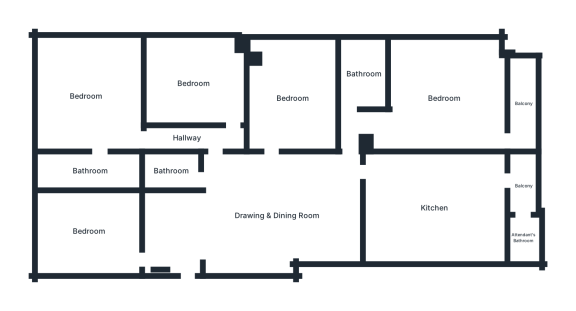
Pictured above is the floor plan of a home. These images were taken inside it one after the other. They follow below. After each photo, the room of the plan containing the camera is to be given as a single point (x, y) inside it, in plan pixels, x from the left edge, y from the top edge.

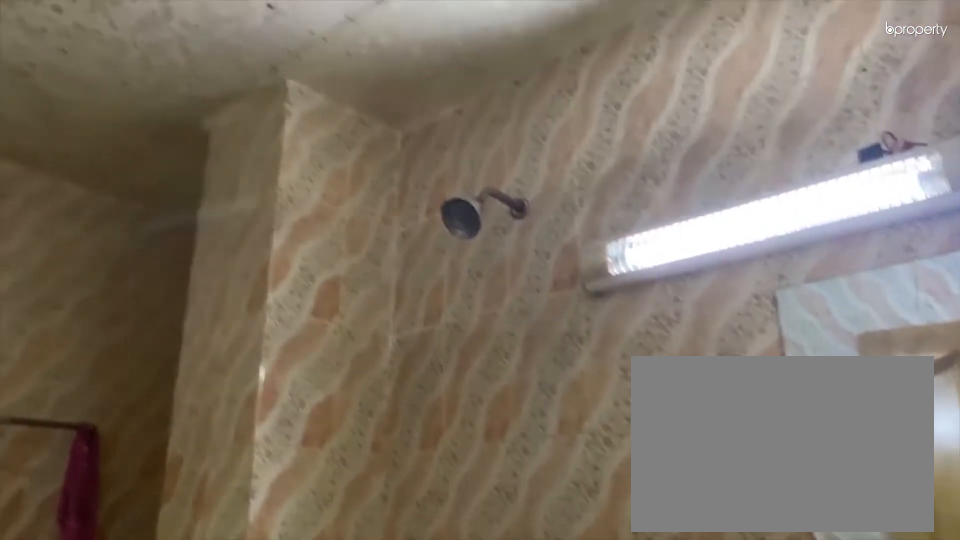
(173, 170)
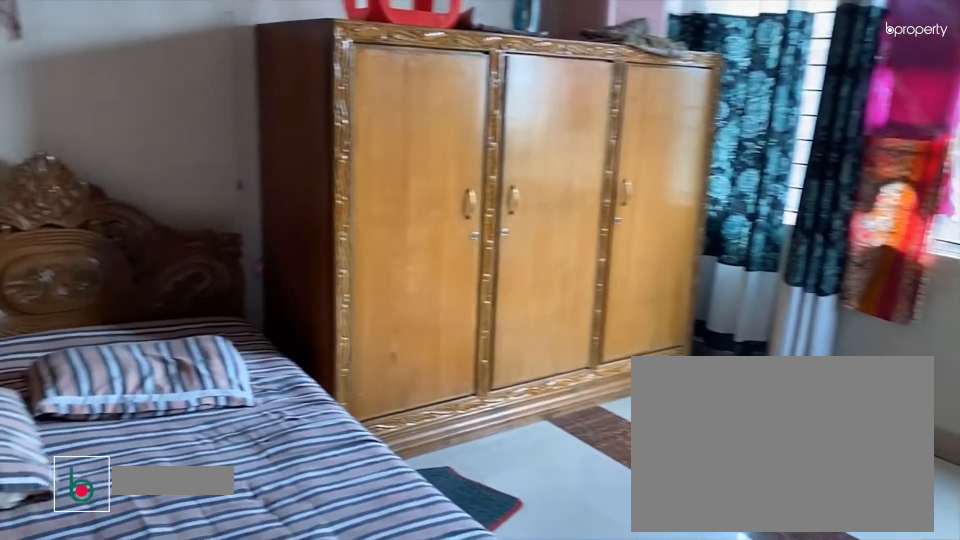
(194, 87)
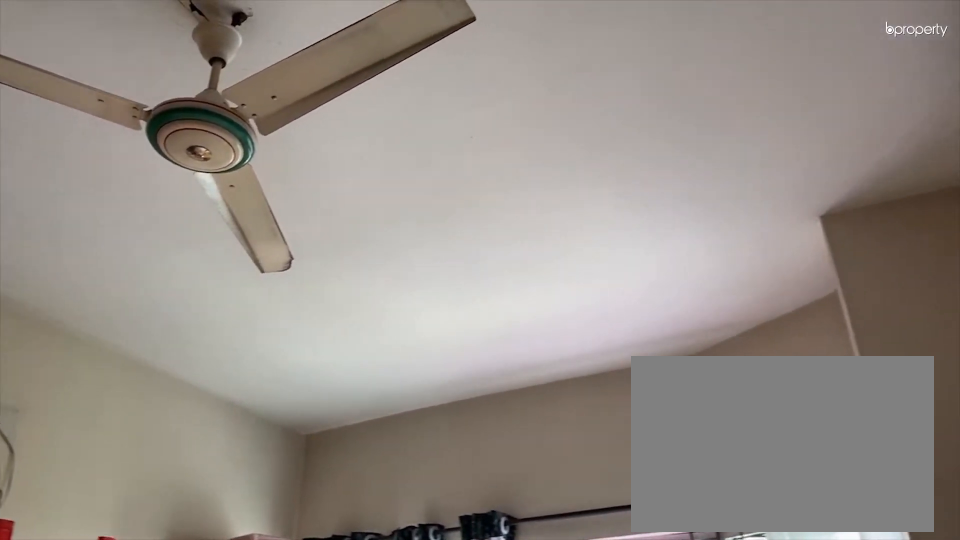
(193, 85)
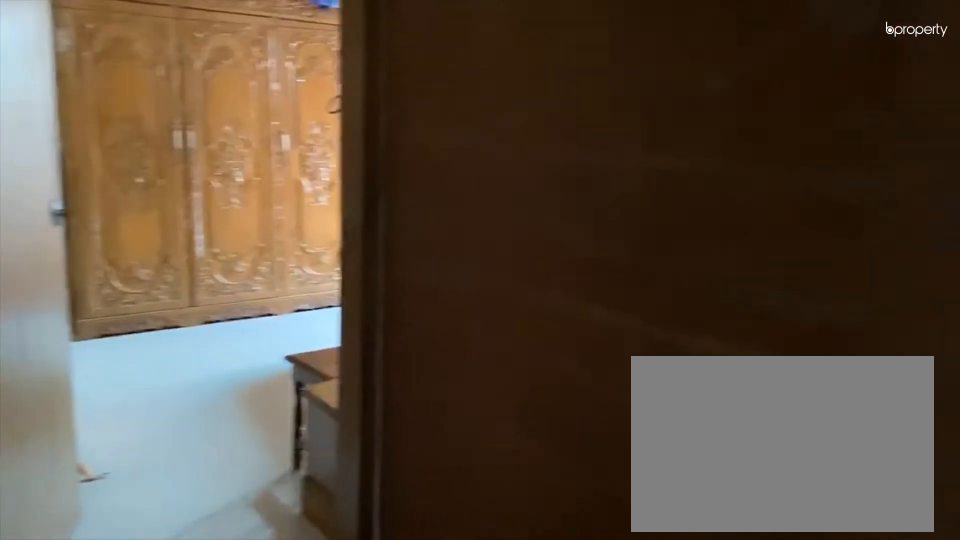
(169, 138)
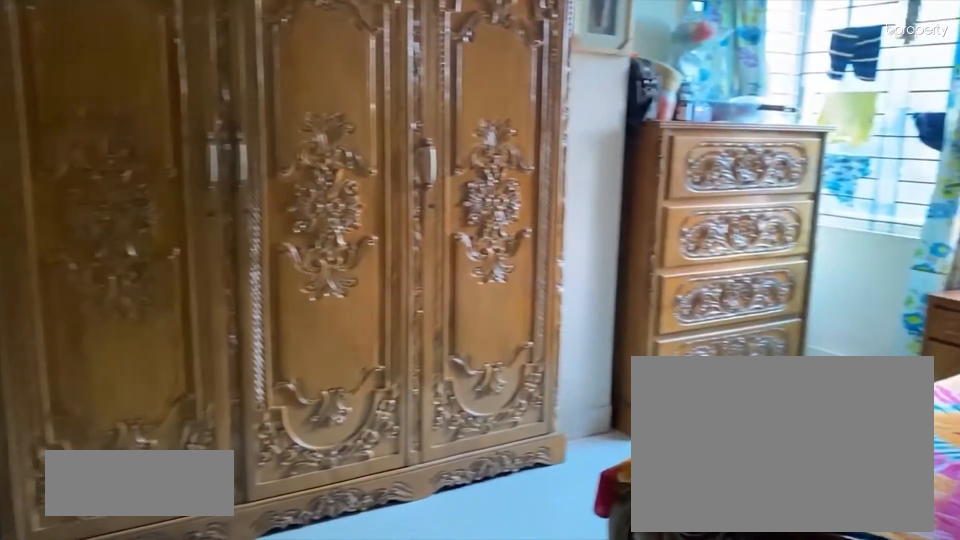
(85, 99)
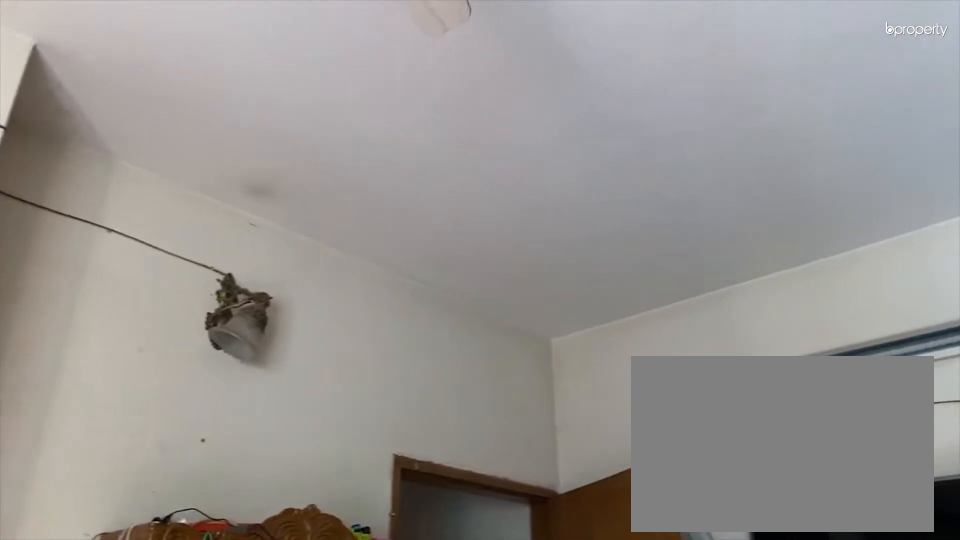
(85, 99)
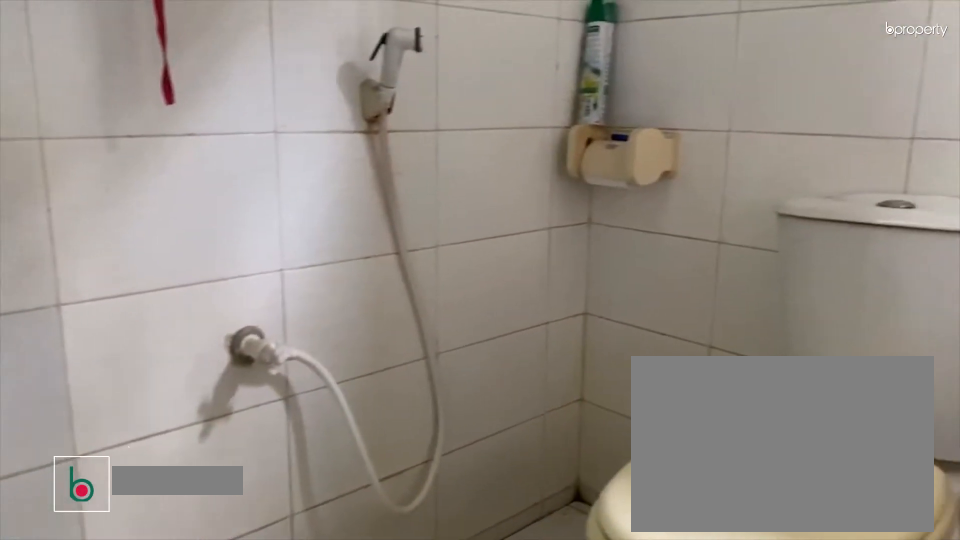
(88, 169)
